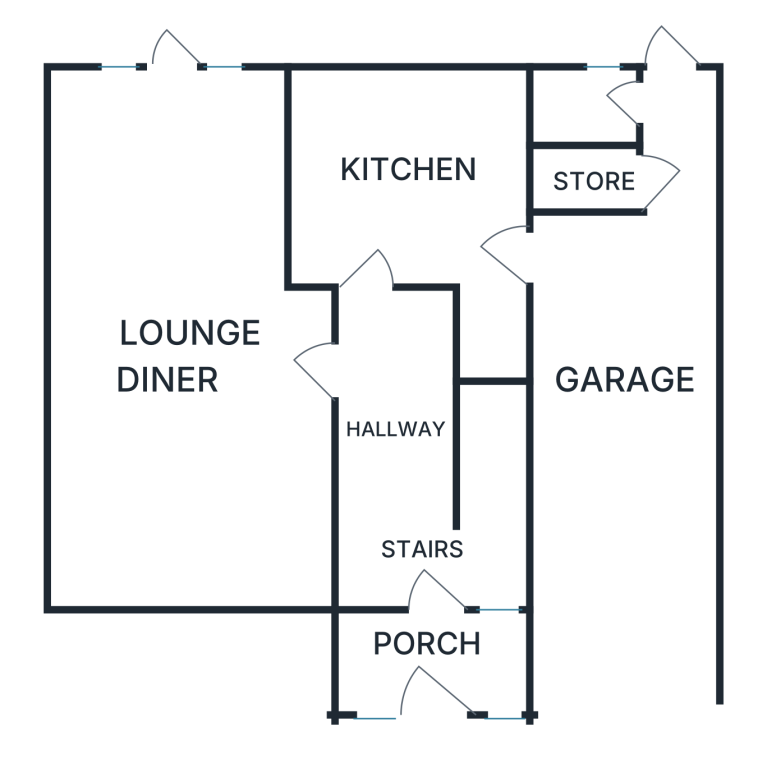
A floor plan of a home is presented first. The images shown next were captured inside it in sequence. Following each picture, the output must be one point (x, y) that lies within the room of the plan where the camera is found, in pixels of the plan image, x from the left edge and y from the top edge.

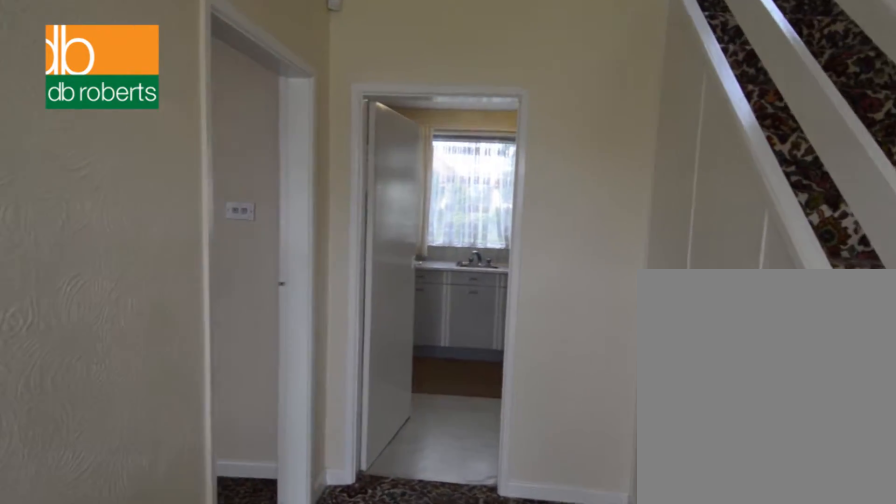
(423, 463)
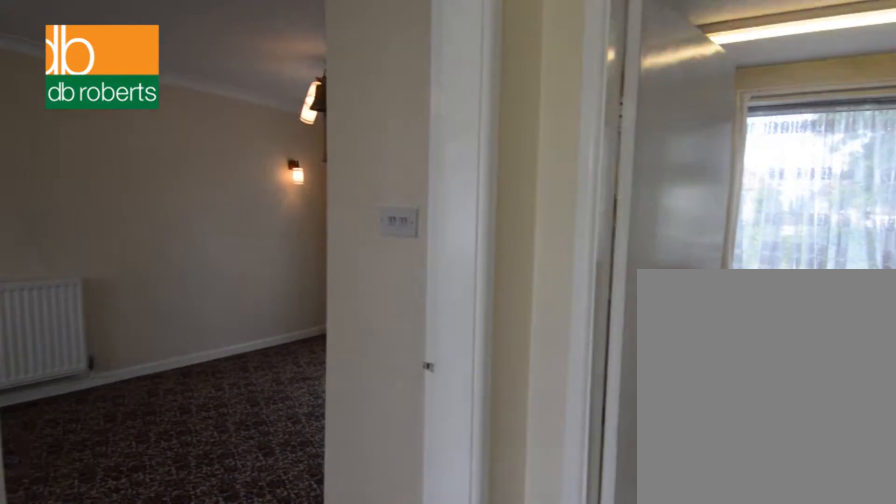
(423, 463)
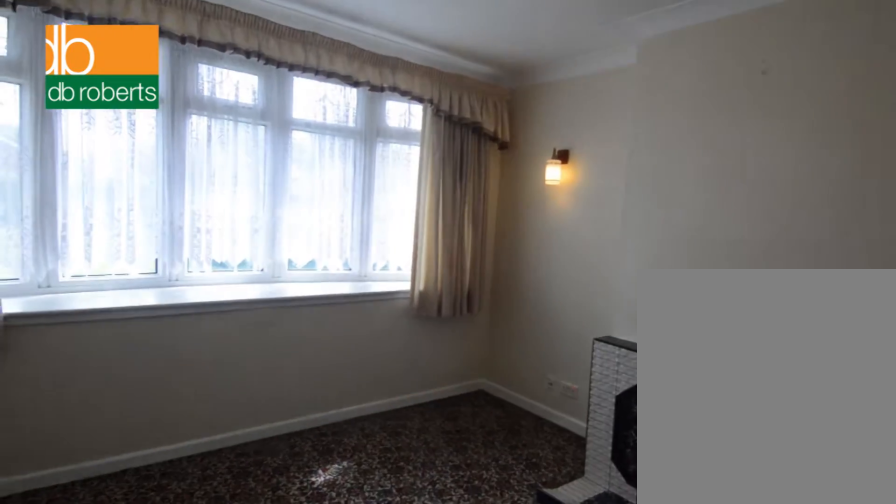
(173, 340)
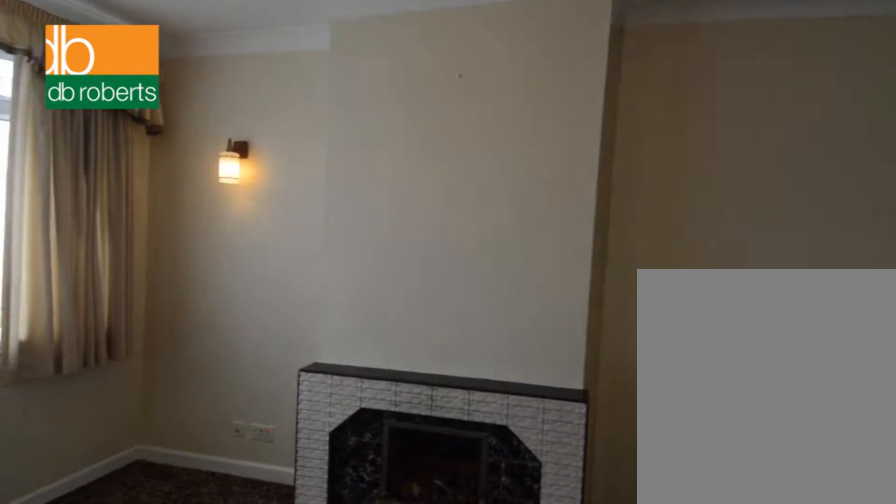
(173, 340)
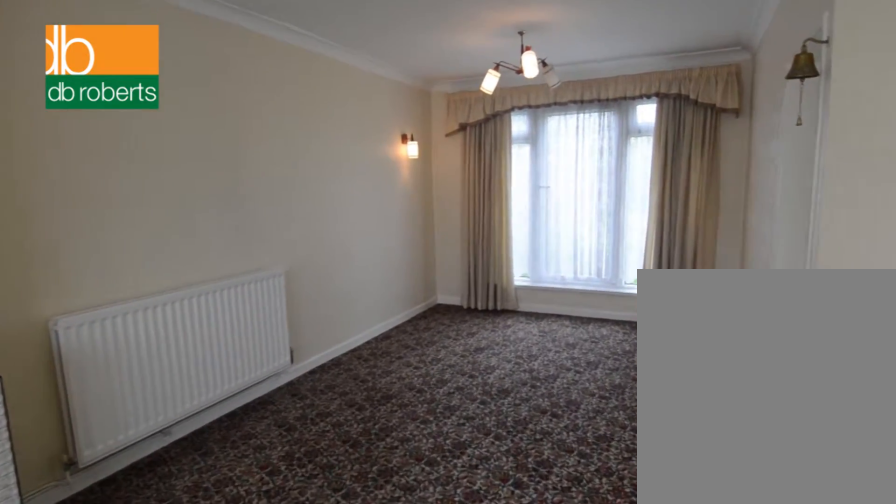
(190, 340)
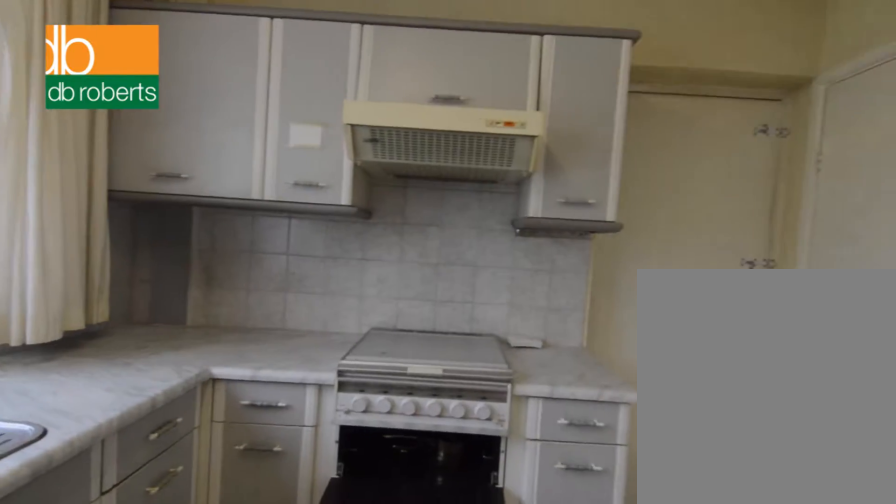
(418, 195)
